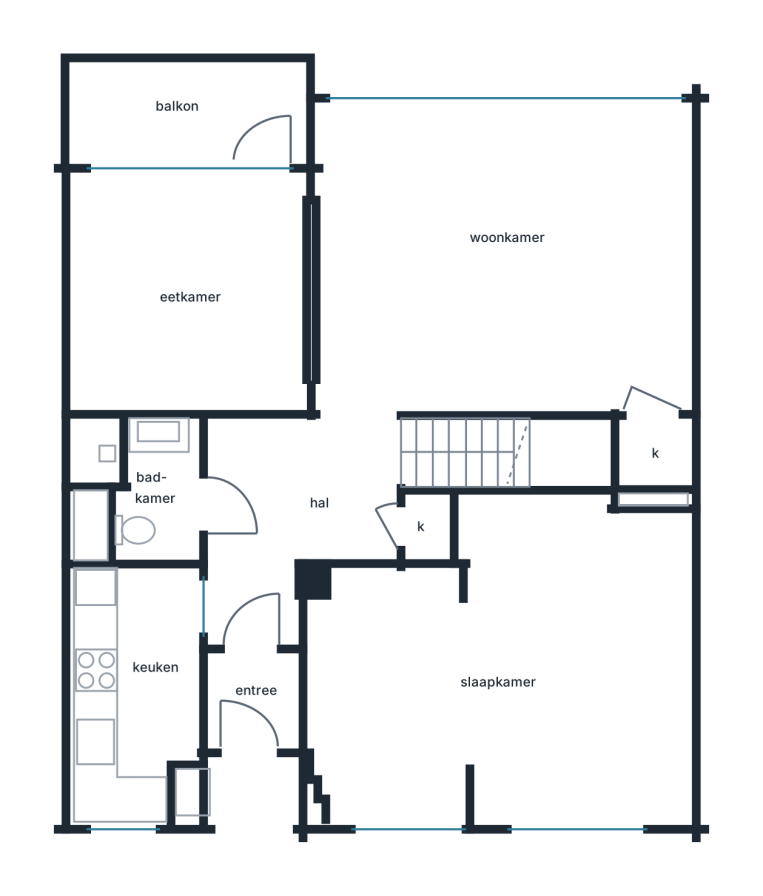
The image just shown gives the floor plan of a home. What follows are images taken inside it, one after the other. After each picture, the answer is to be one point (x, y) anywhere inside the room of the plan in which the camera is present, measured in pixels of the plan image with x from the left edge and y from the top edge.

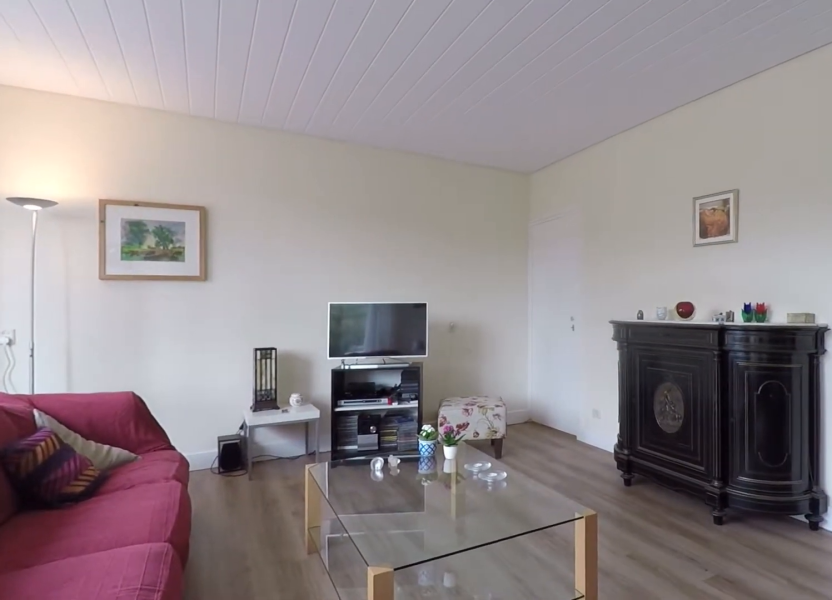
(674, 237)
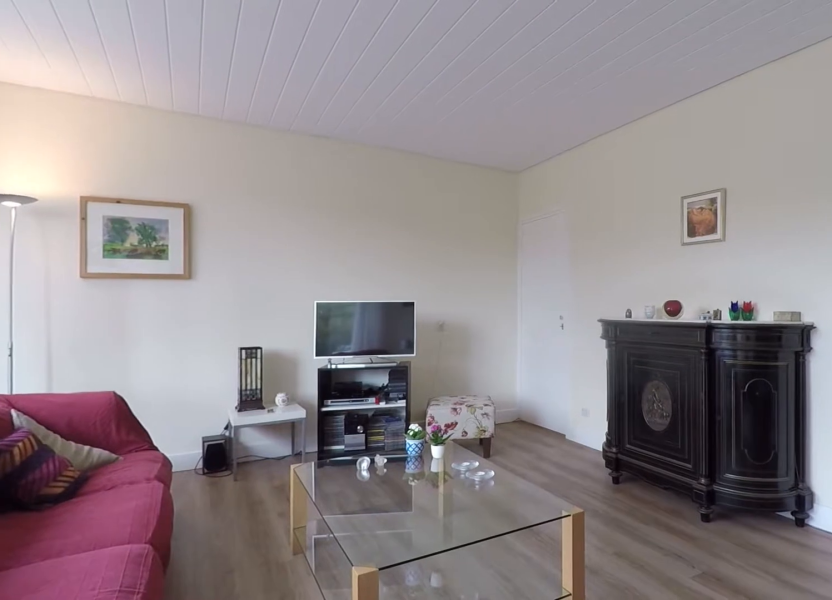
(674, 237)
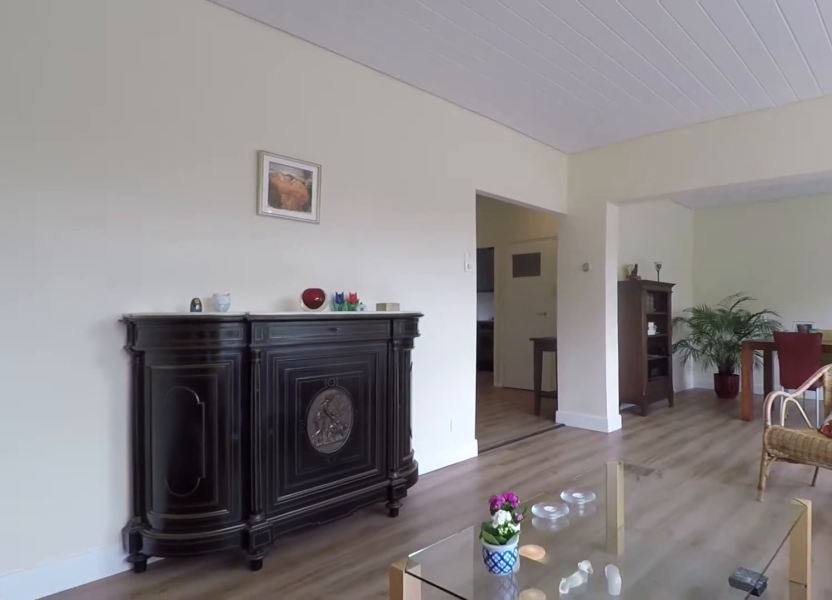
(411, 275)
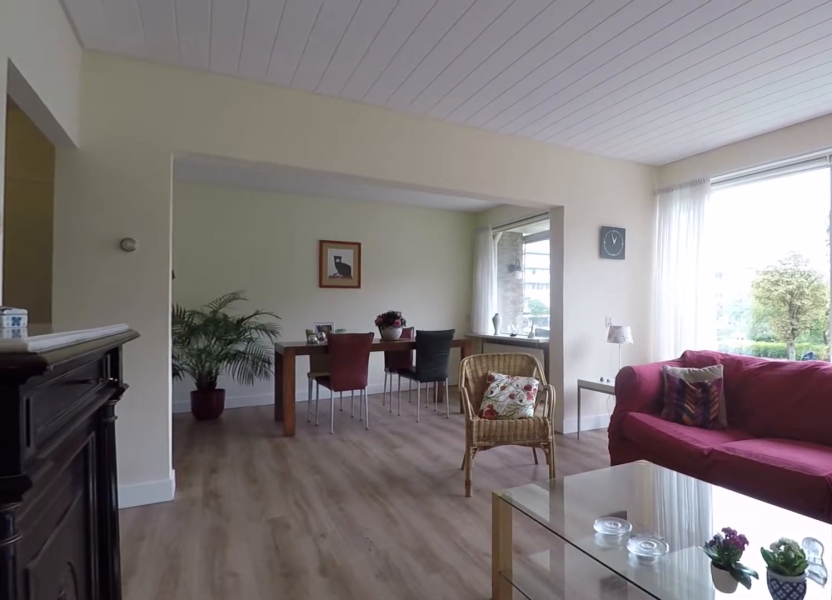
(396, 281)
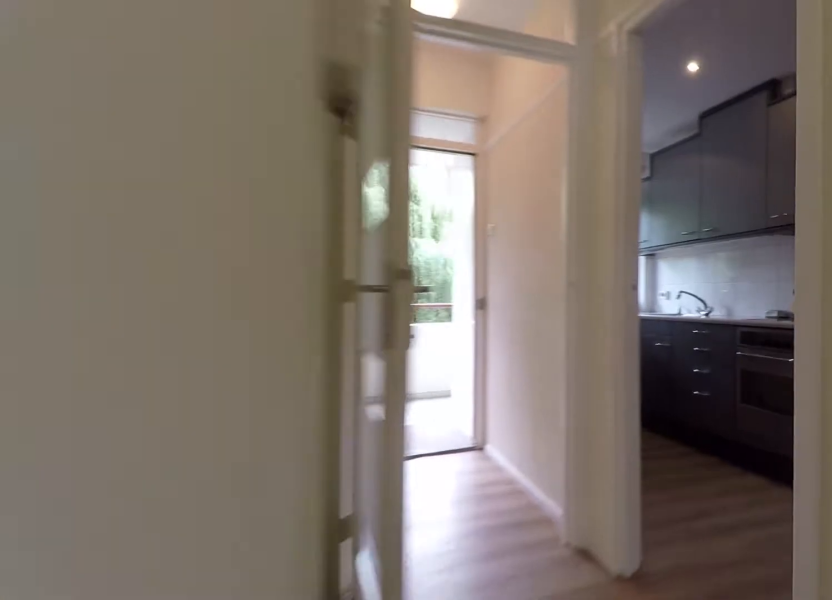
(285, 549)
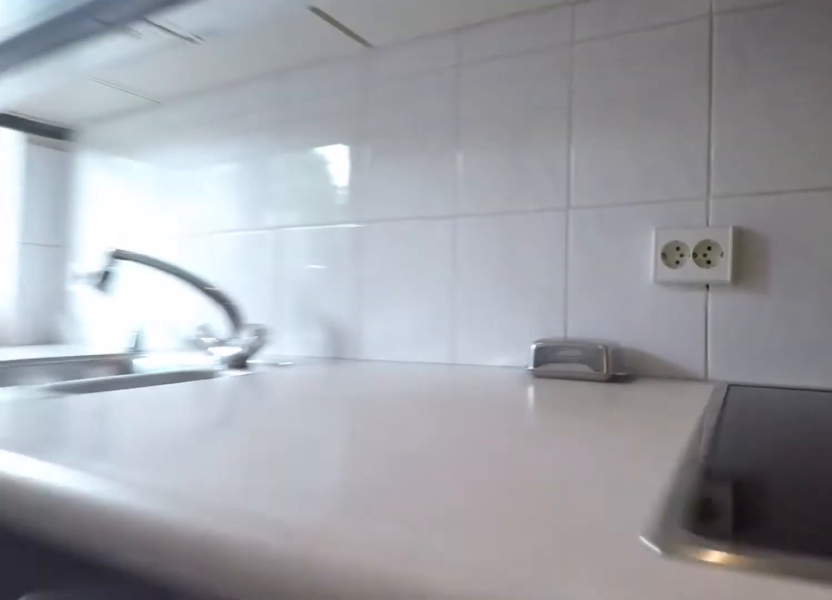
(133, 689)
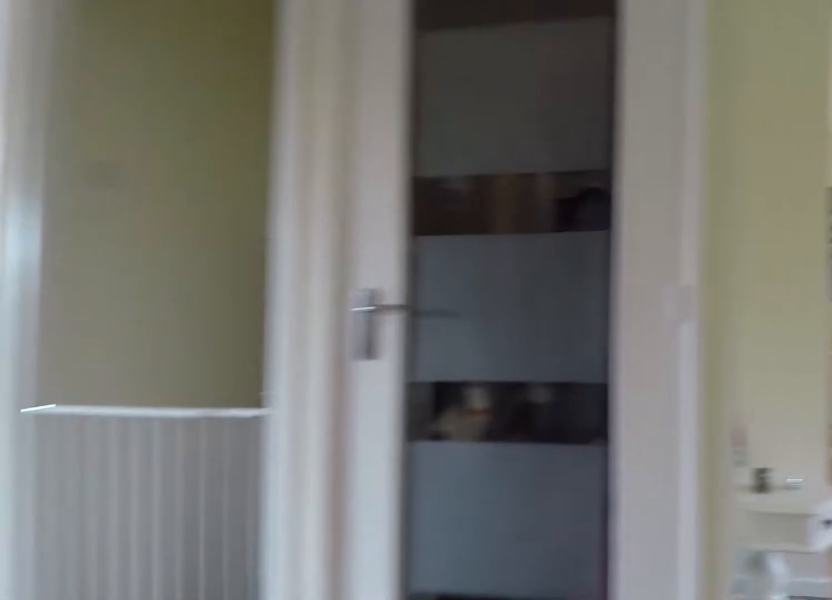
(285, 549)
